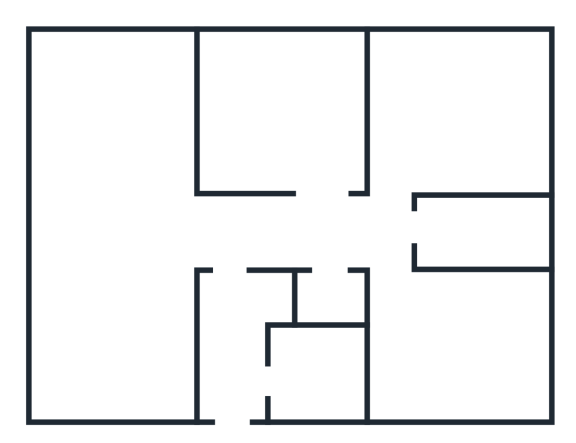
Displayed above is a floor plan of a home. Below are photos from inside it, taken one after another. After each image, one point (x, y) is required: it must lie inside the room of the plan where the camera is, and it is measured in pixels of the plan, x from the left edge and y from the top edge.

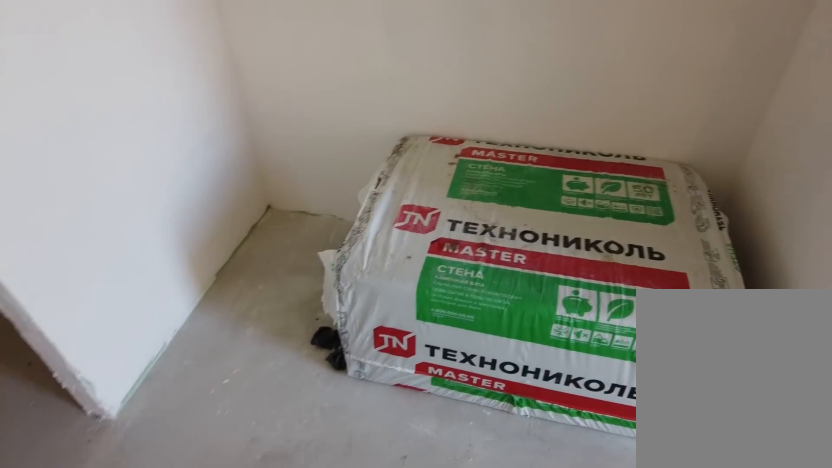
(227, 316)
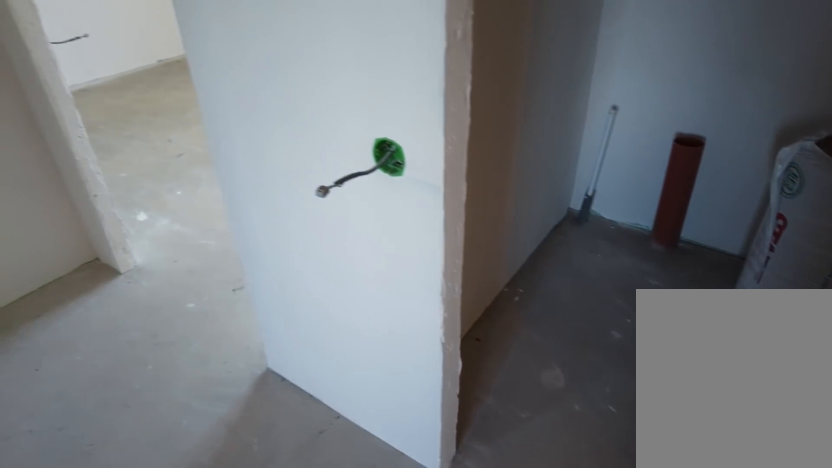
(338, 246)
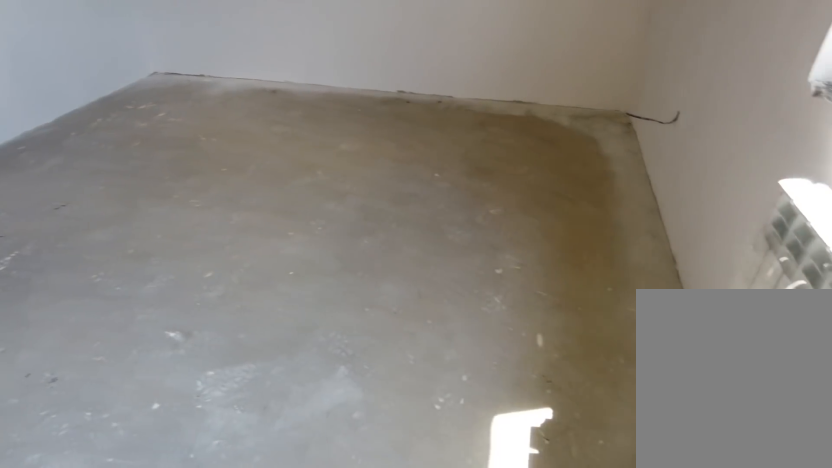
(420, 364)
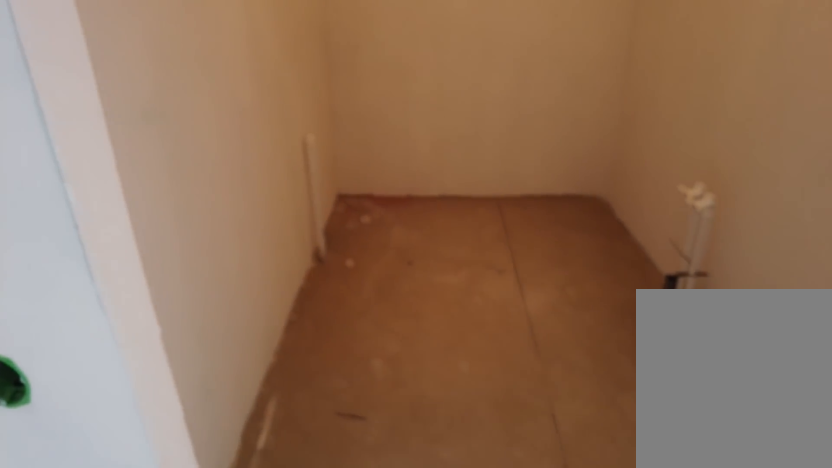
(390, 238)
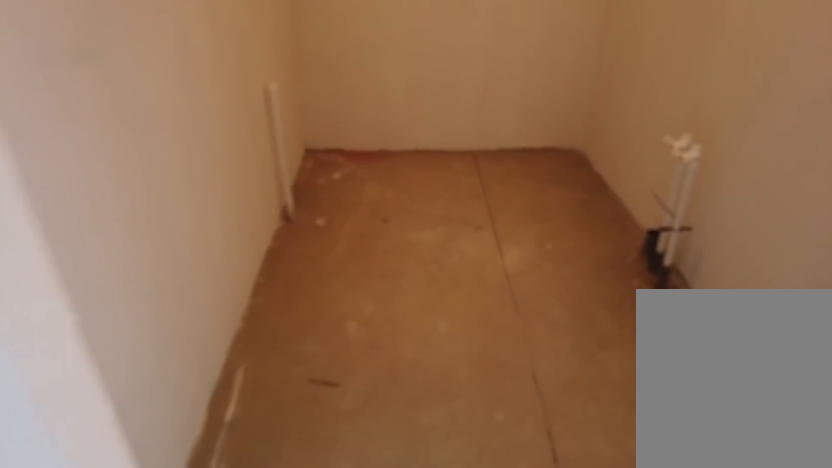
(390, 238)
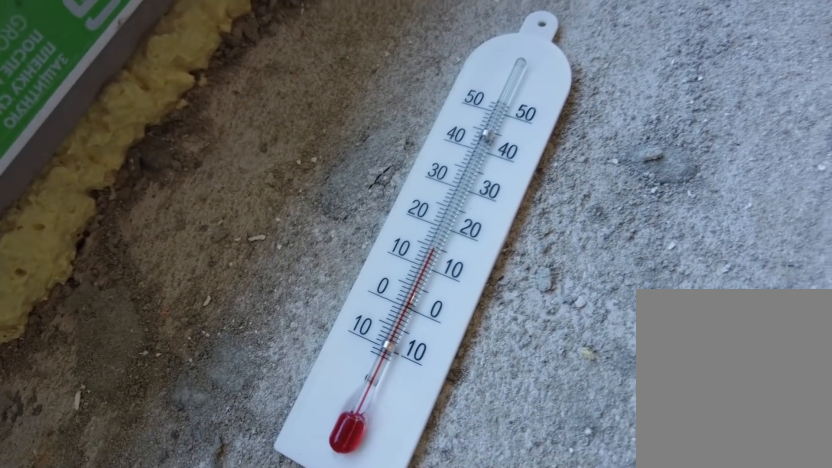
(404, 160)
